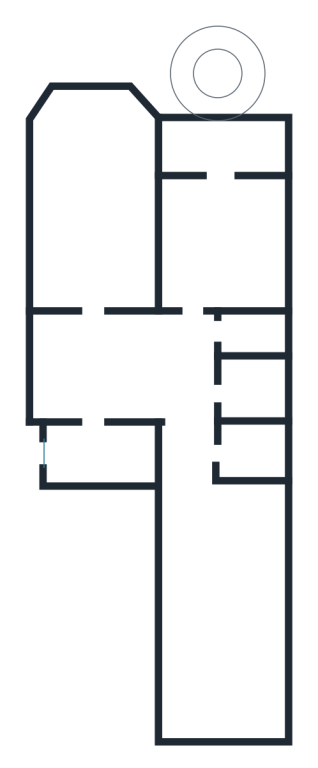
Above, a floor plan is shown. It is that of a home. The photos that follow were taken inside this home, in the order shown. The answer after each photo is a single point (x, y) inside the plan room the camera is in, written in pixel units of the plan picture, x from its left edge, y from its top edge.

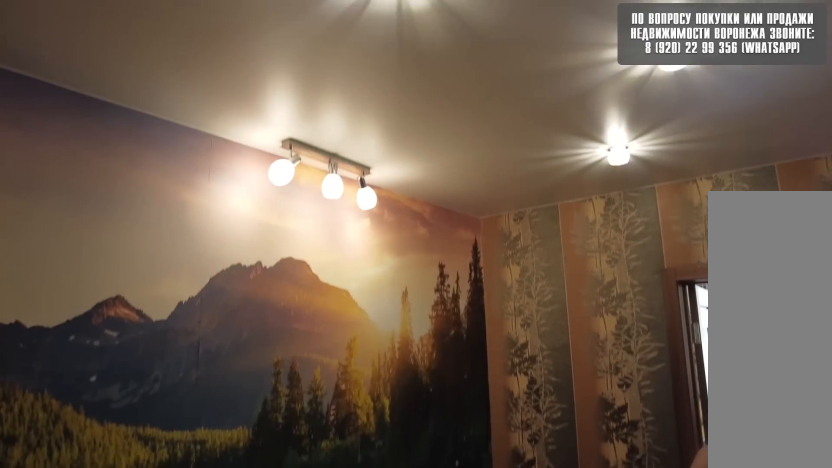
(101, 379)
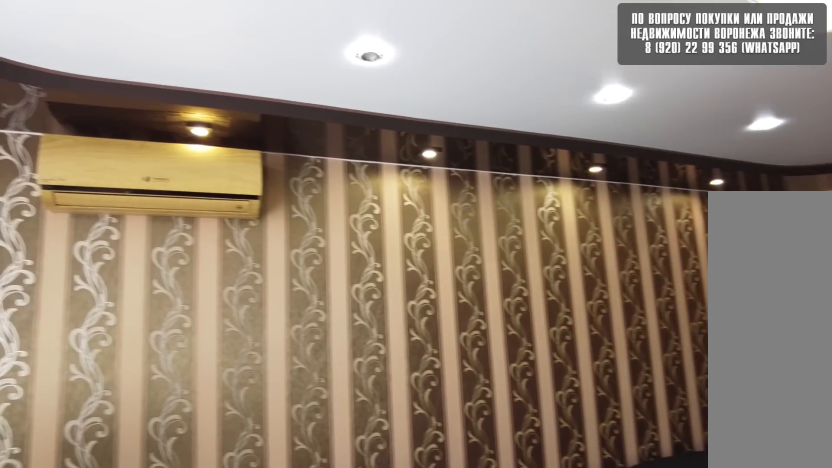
(91, 270)
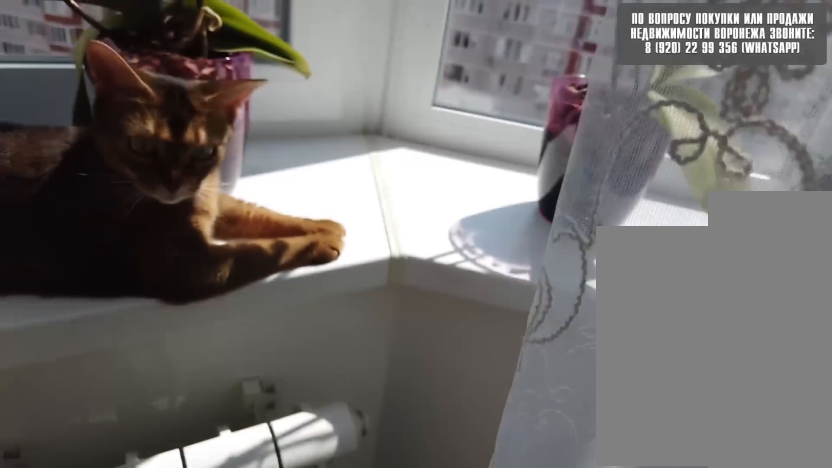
(91, 270)
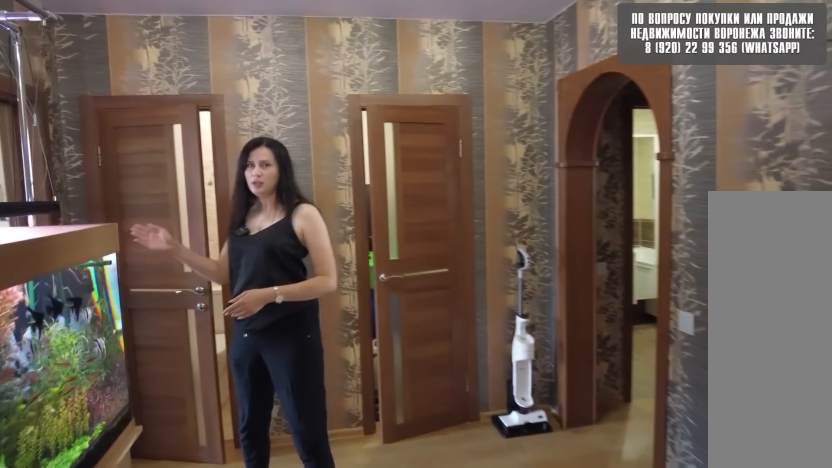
(97, 386)
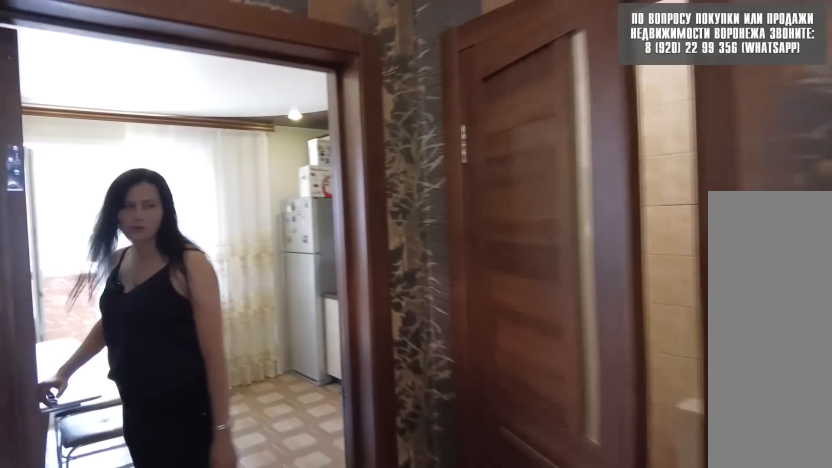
(97, 386)
